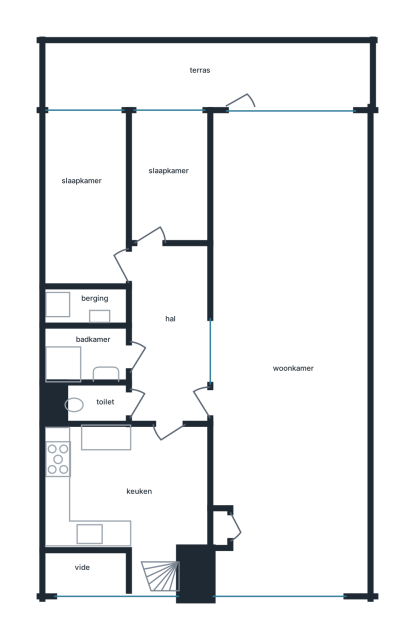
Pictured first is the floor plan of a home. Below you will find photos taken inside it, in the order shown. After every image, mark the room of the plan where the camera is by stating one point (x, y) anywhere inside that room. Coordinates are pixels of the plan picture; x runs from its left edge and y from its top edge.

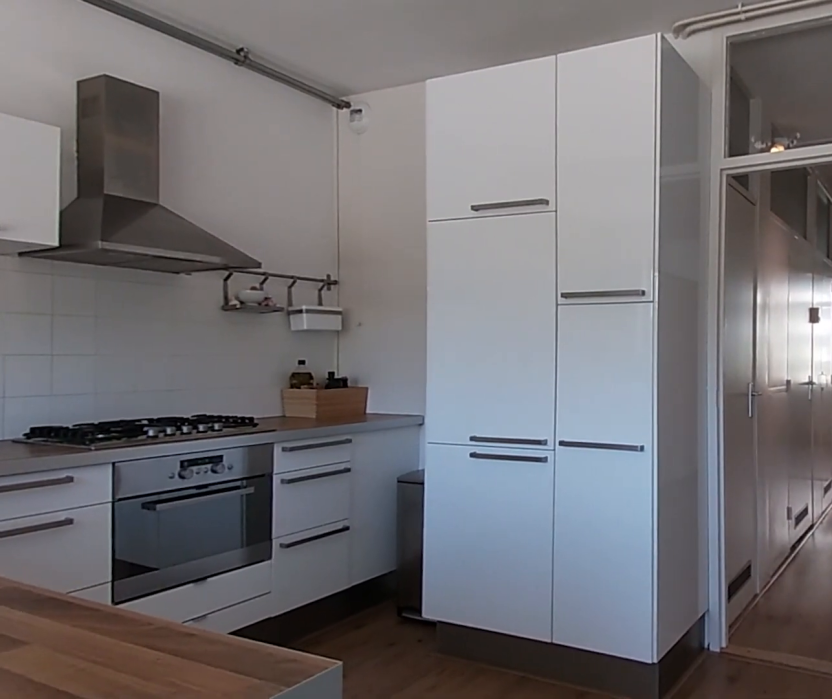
(128, 490)
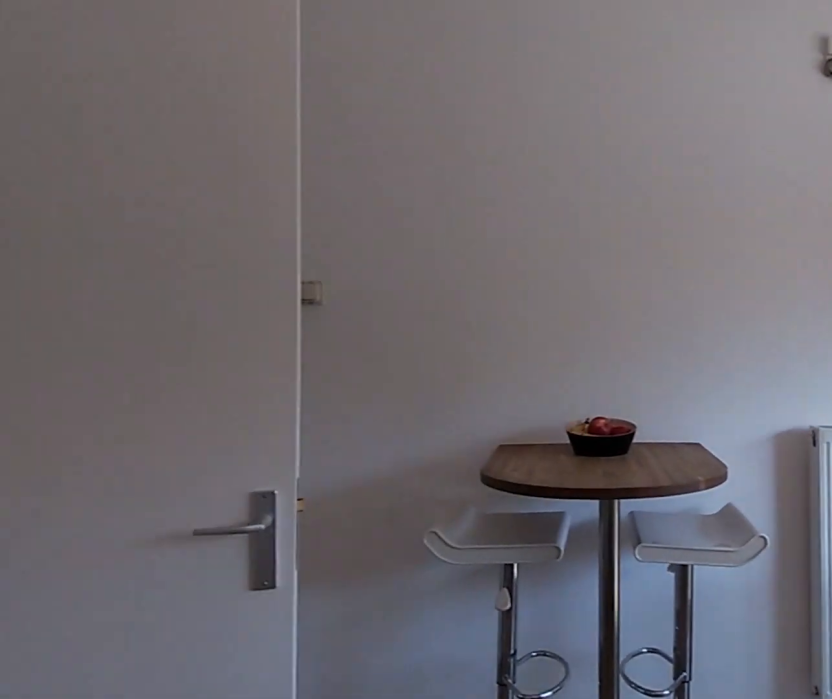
(128, 490)
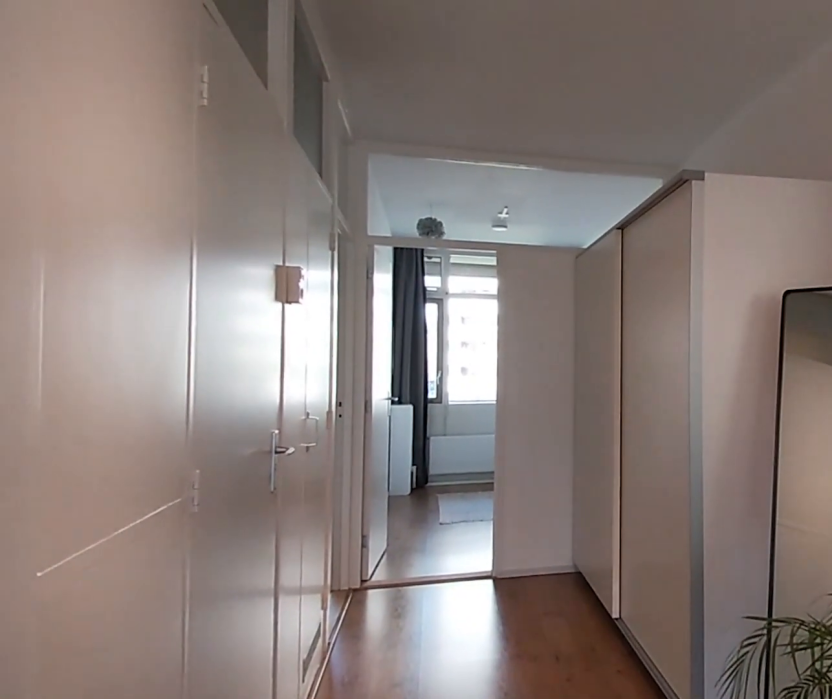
(169, 334)
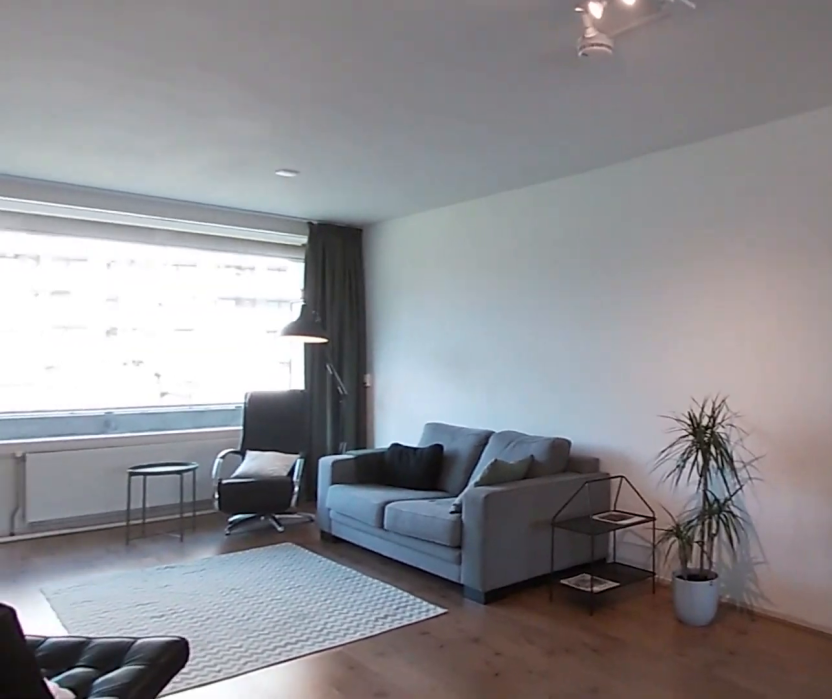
(299, 233)
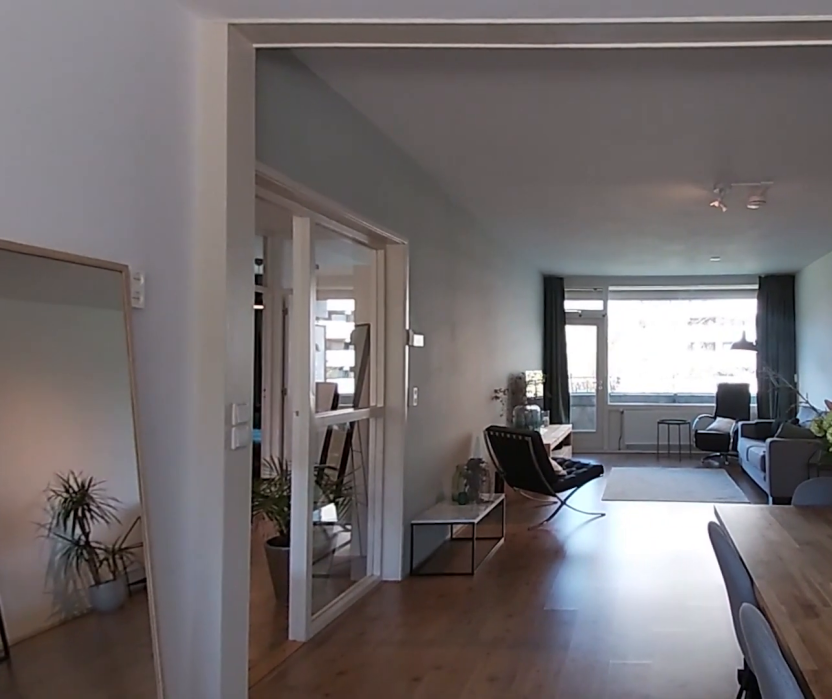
(299, 233)
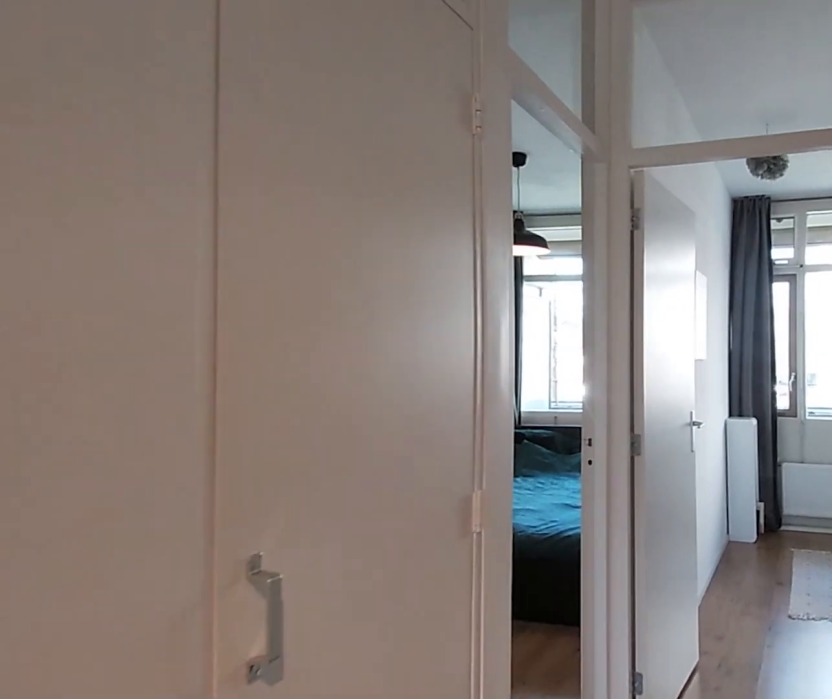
(169, 335)
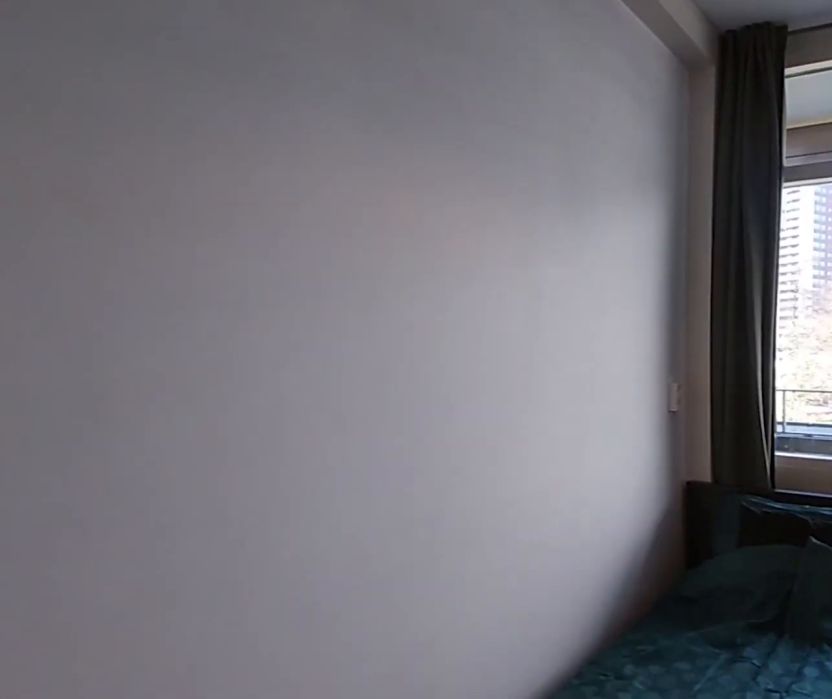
(87, 200)
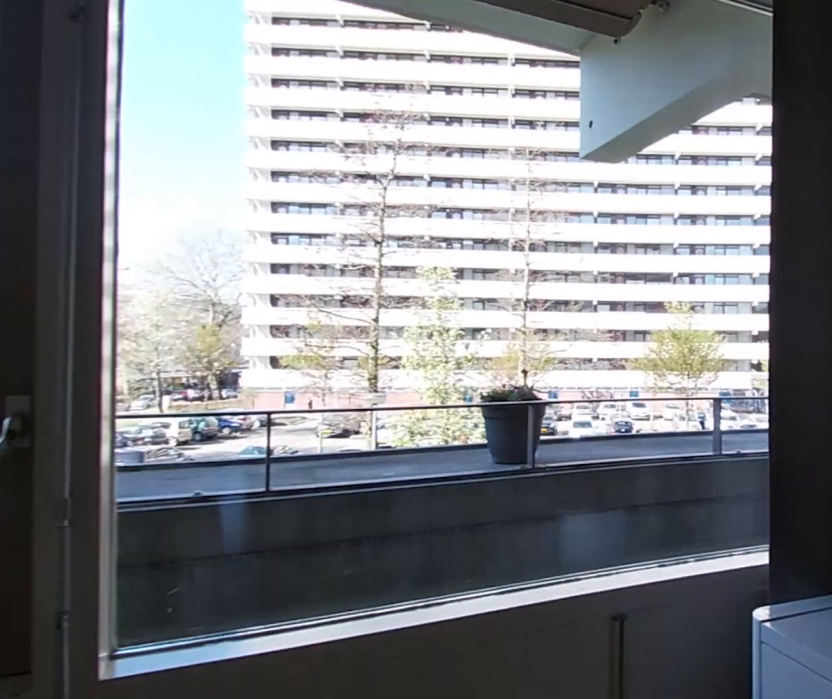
(168, 179)
